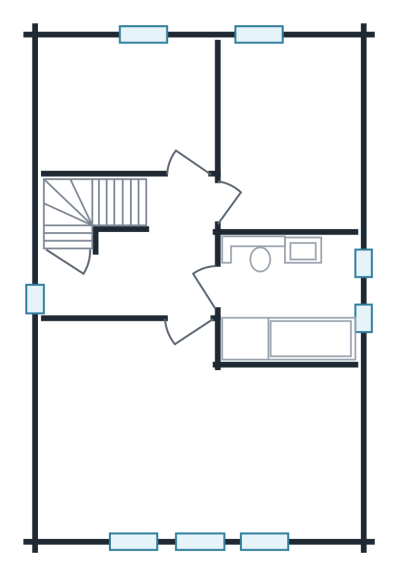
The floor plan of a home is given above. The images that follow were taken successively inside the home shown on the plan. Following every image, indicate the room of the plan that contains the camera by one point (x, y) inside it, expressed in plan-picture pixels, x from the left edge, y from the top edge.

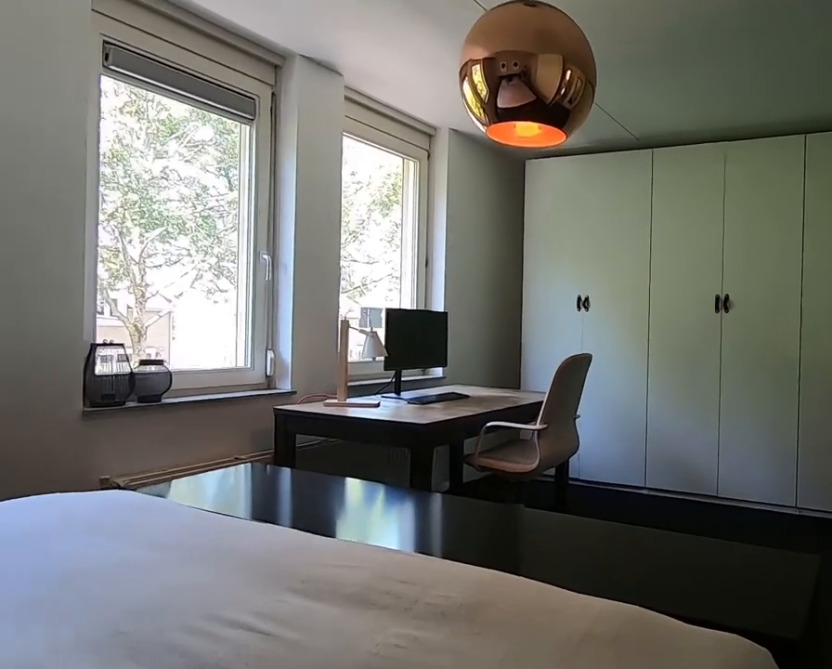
(189, 437)
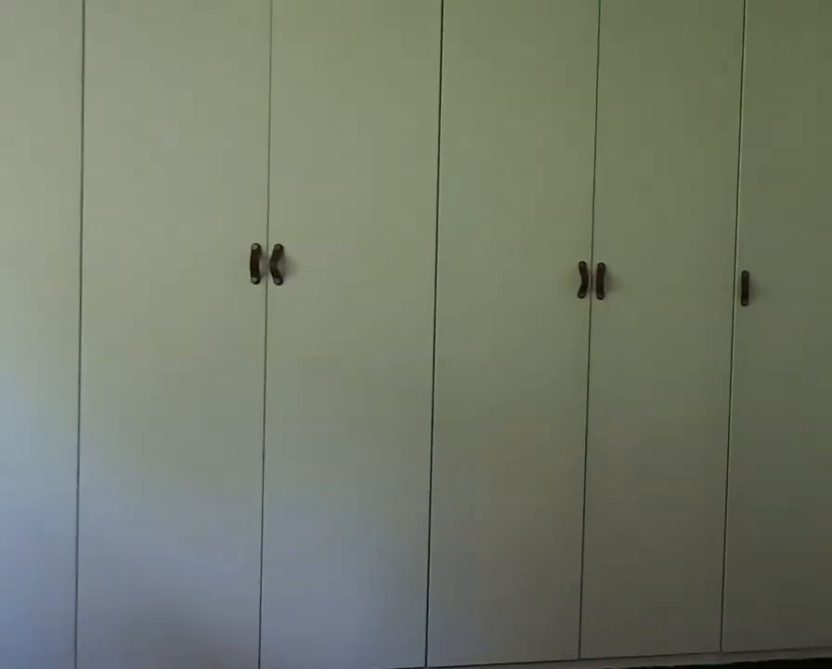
(189, 437)
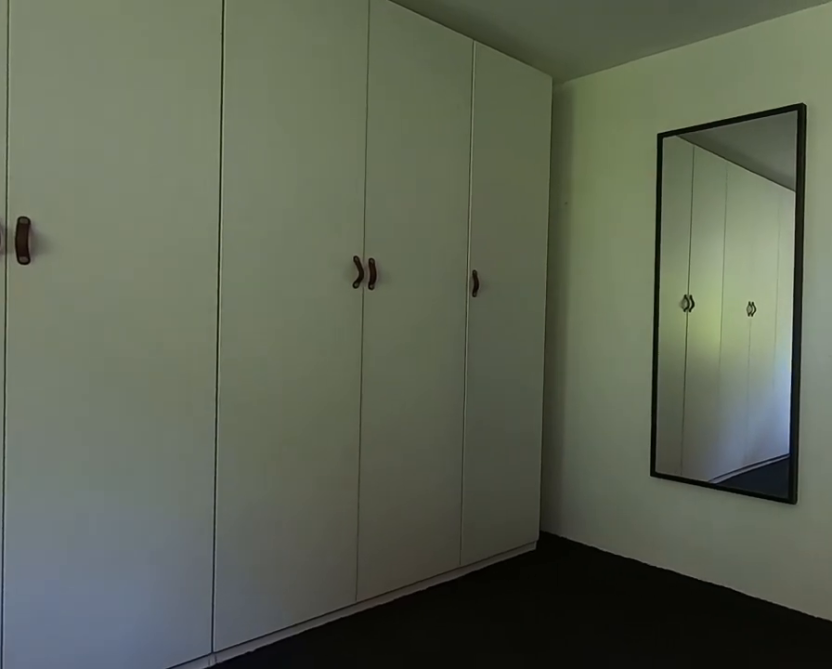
(189, 437)
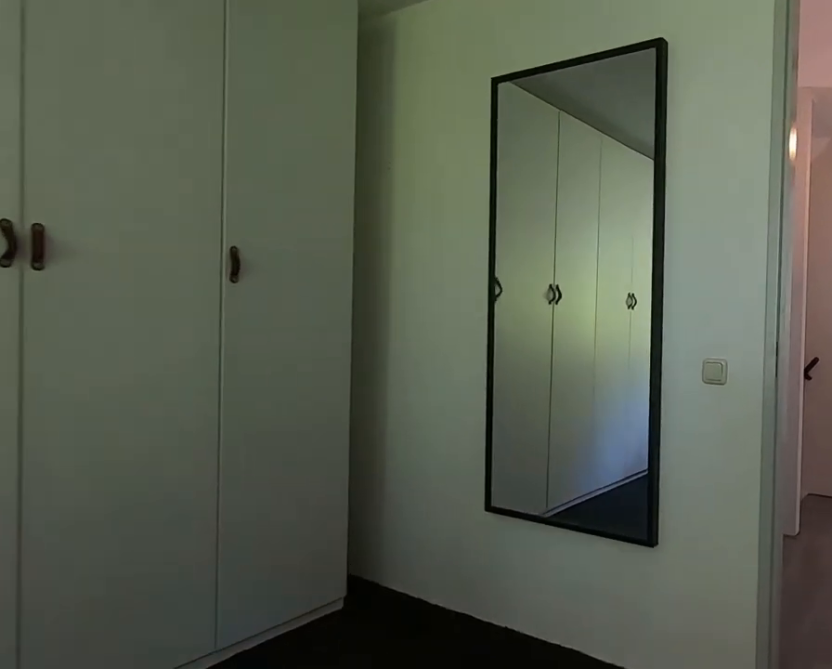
(189, 437)
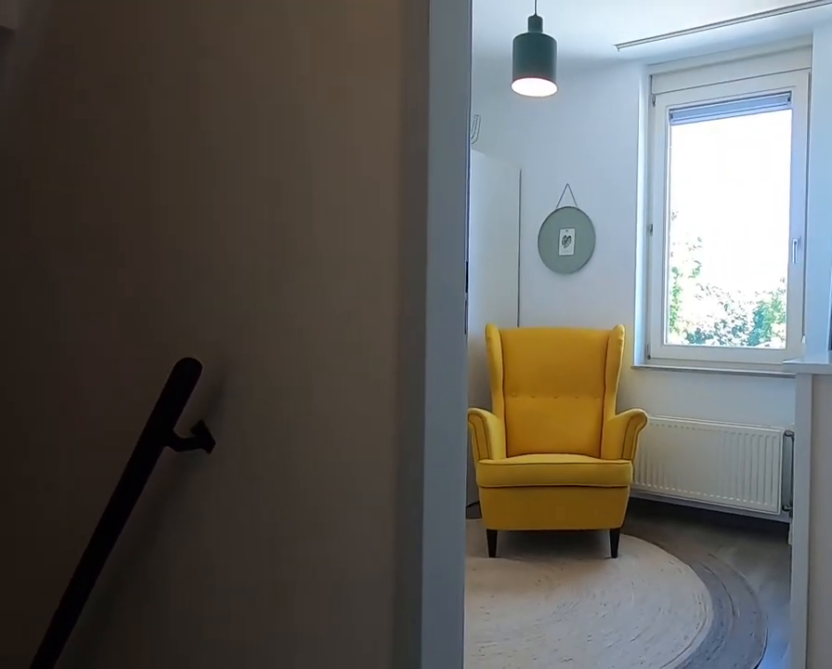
(143, 260)
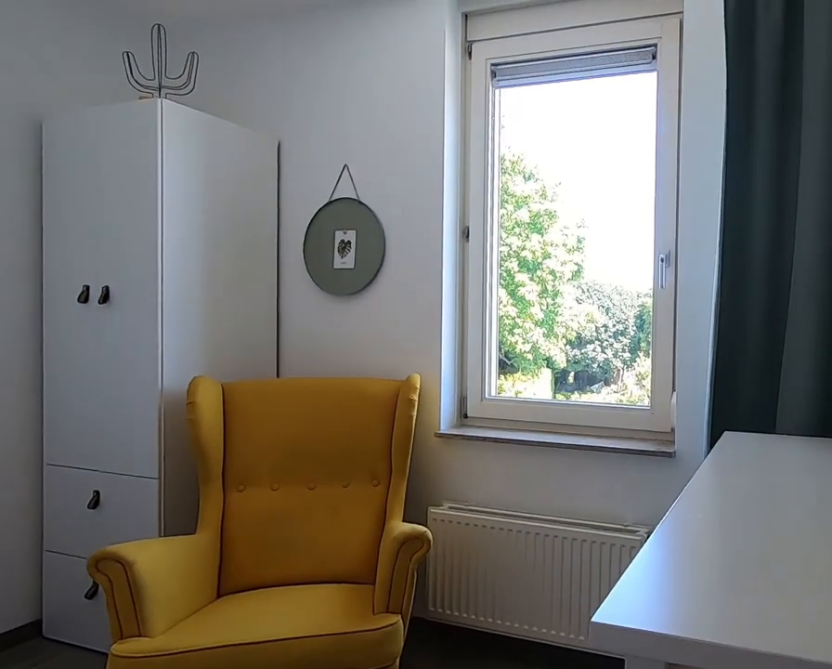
(129, 107)
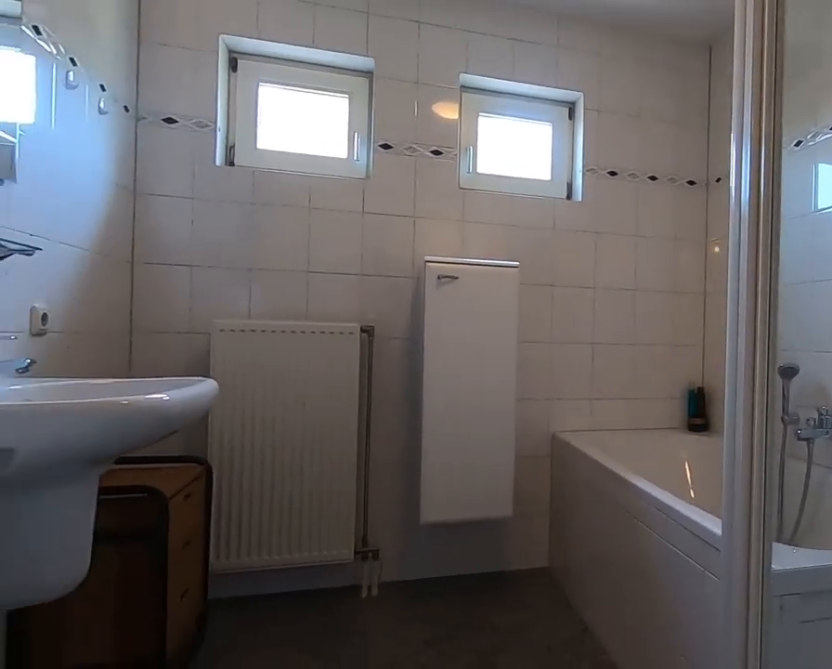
(287, 297)
